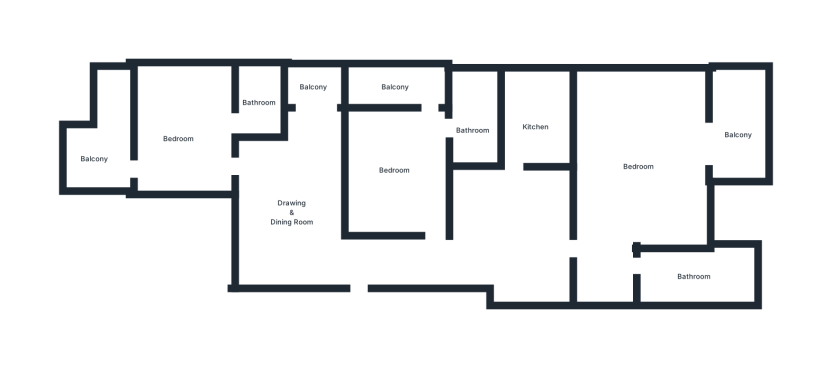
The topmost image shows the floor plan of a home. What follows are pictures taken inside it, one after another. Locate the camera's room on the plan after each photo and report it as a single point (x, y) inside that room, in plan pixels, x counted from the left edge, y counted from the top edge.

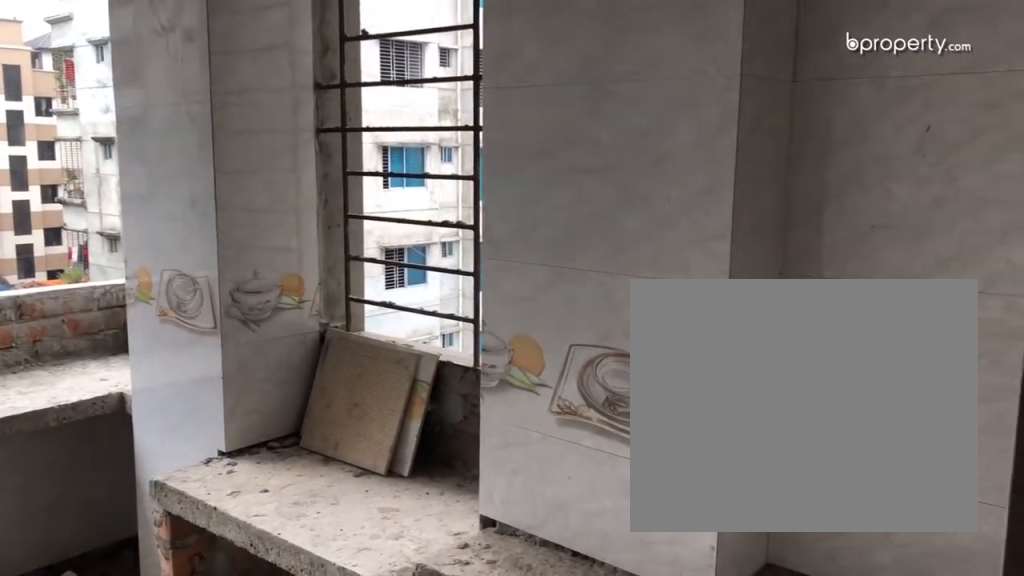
(535, 128)
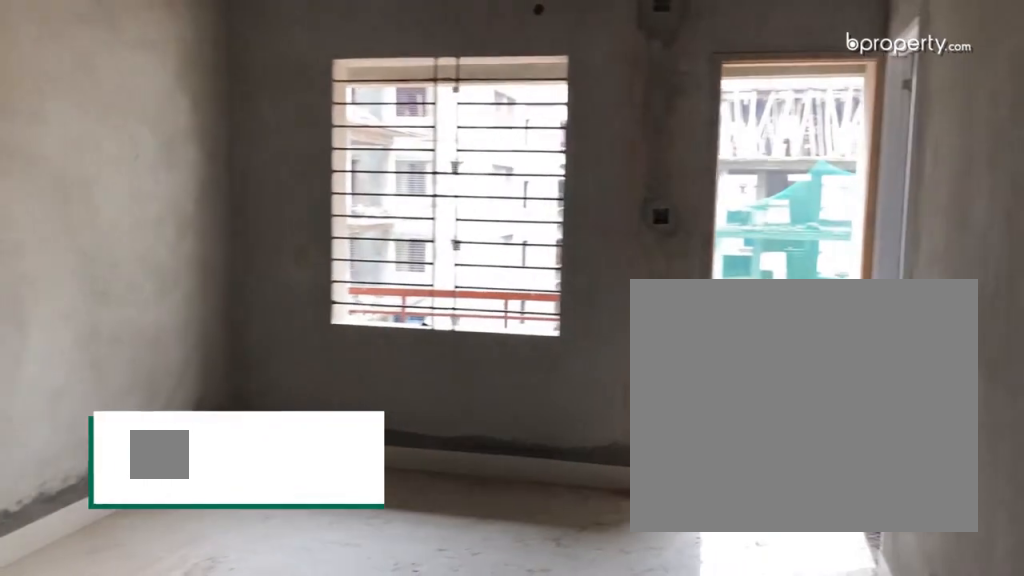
(397, 171)
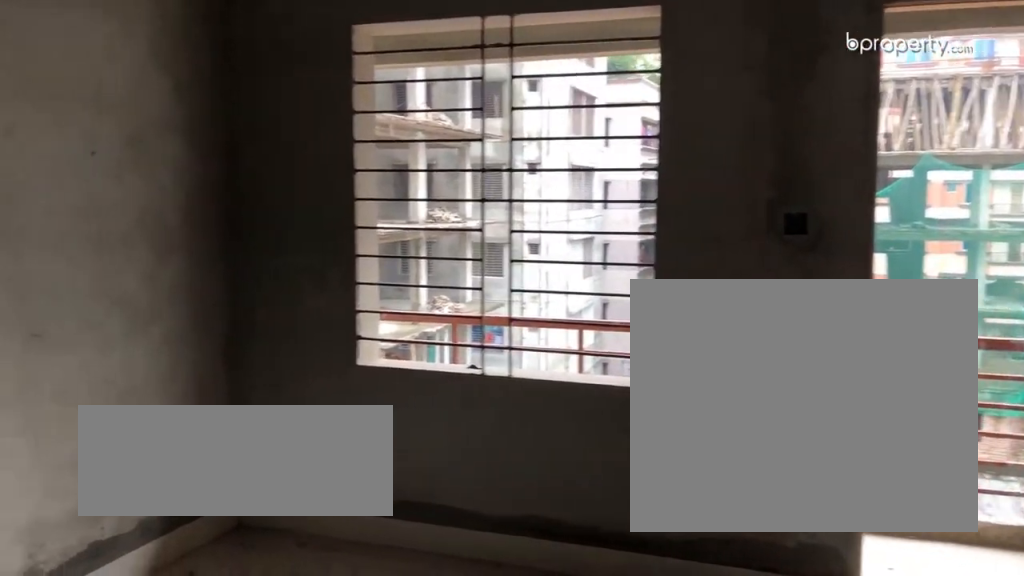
(397, 171)
